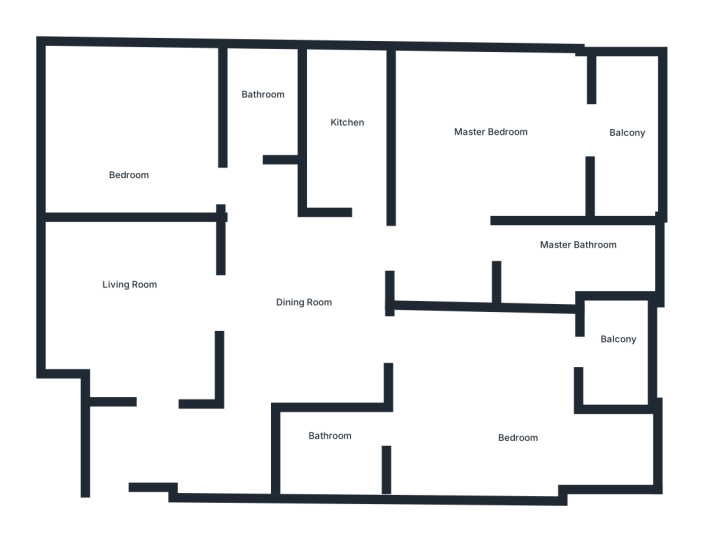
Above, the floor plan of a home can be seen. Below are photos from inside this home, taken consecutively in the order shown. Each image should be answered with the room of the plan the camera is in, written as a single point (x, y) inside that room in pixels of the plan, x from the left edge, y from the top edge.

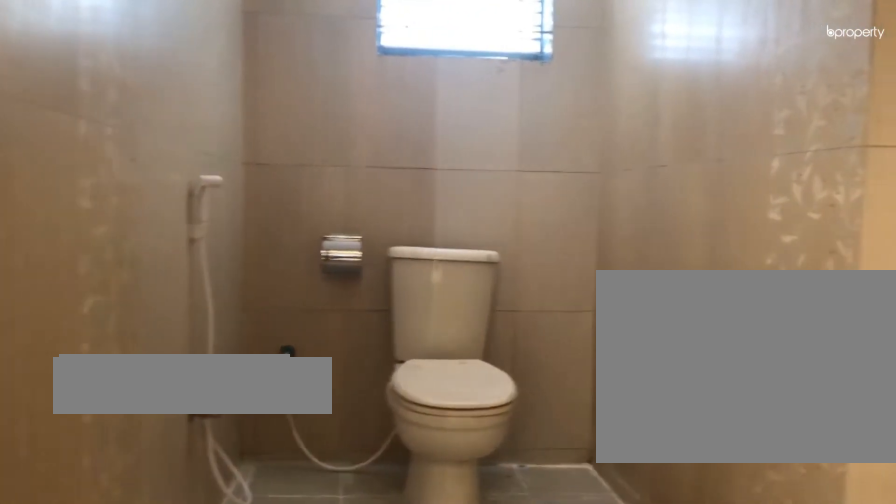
(561, 254)
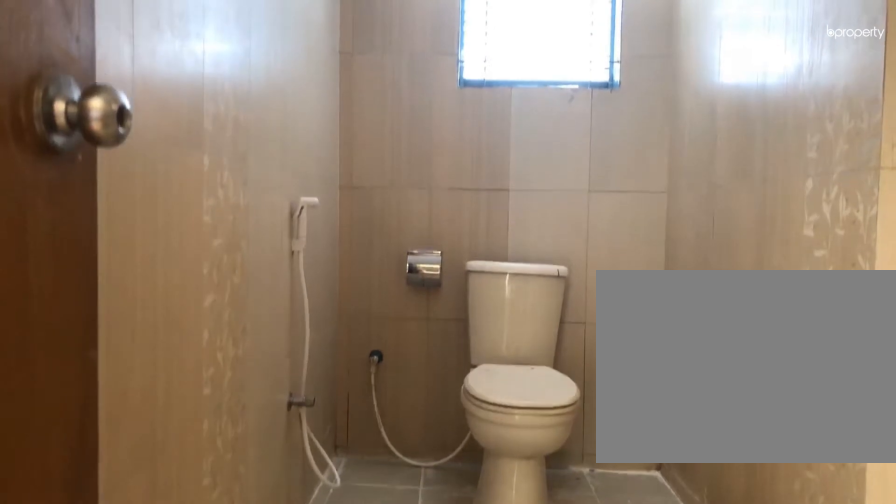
(562, 255)
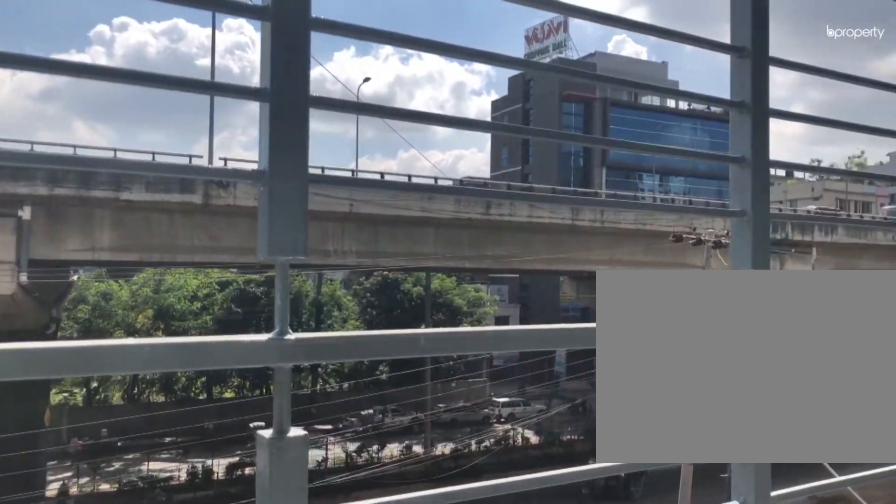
(639, 137)
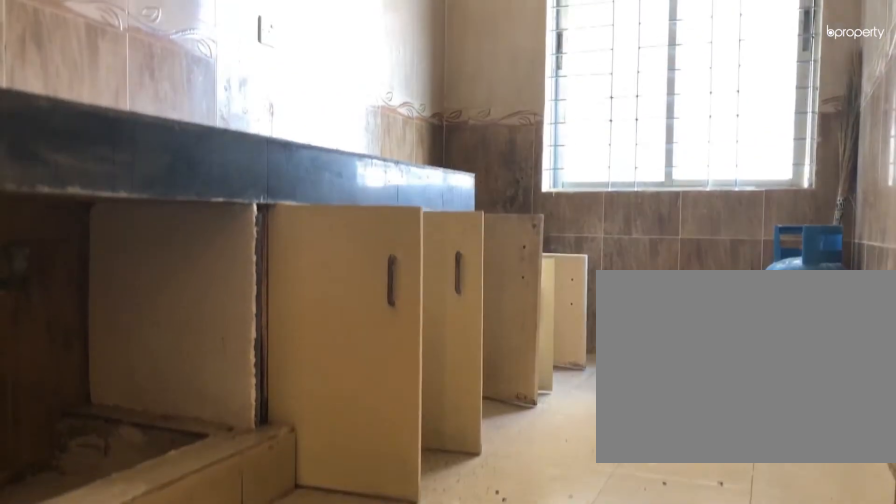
(347, 131)
